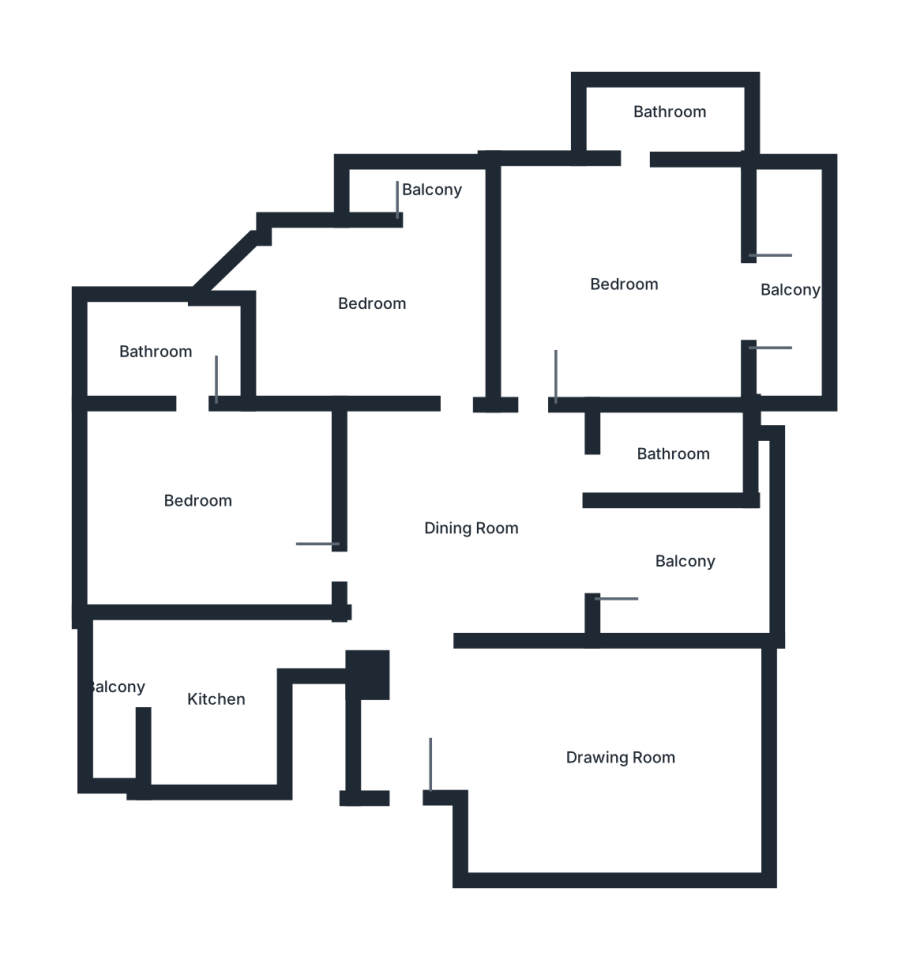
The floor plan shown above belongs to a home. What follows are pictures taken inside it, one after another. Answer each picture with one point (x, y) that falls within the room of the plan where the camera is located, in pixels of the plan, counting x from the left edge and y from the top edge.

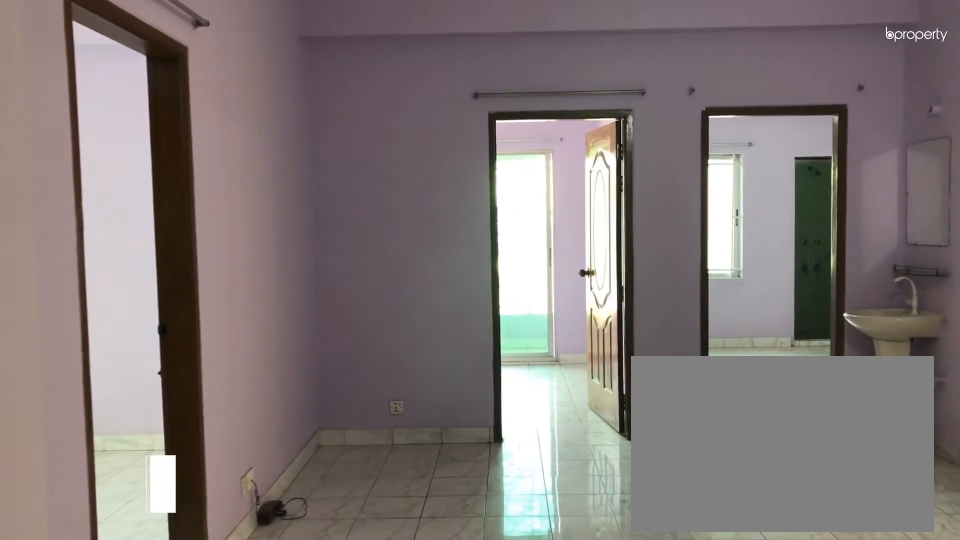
(474, 531)
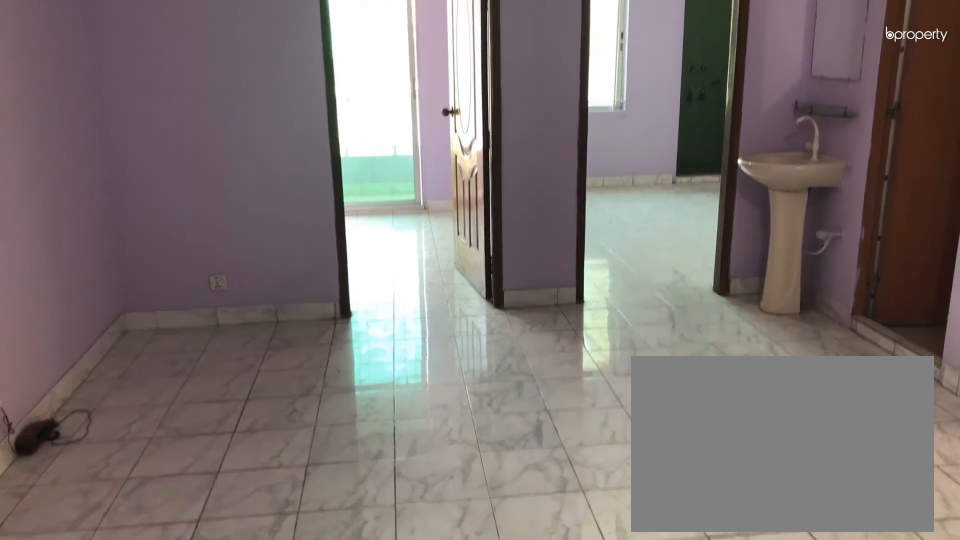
(473, 532)
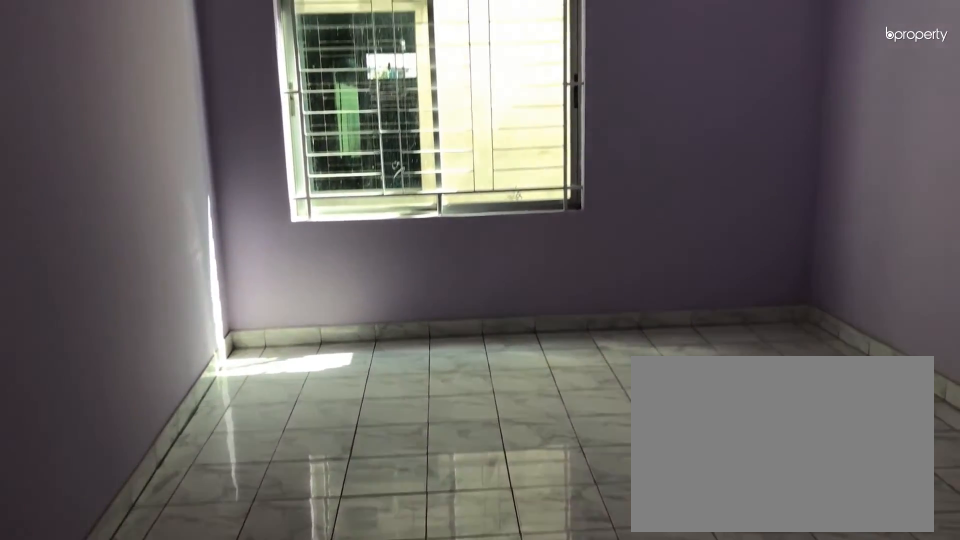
(618, 764)
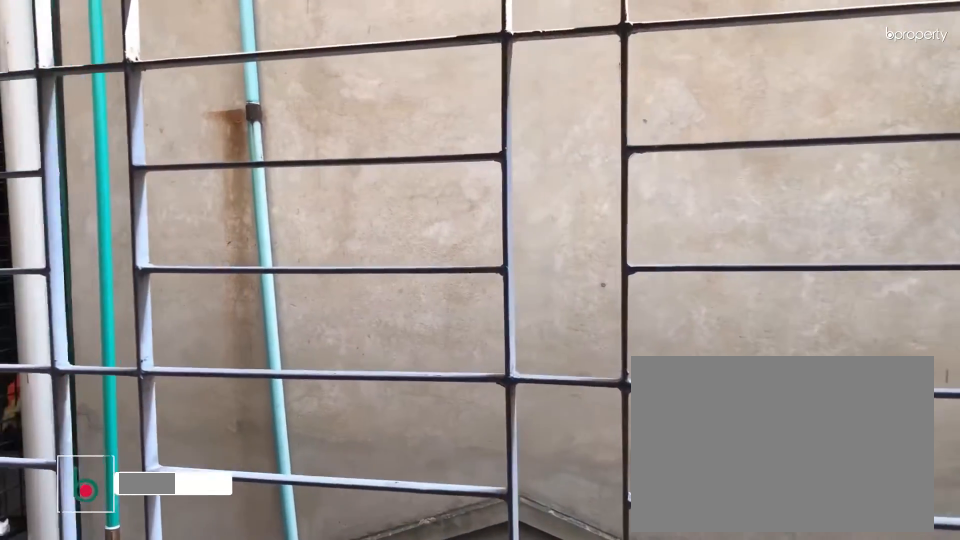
(693, 563)
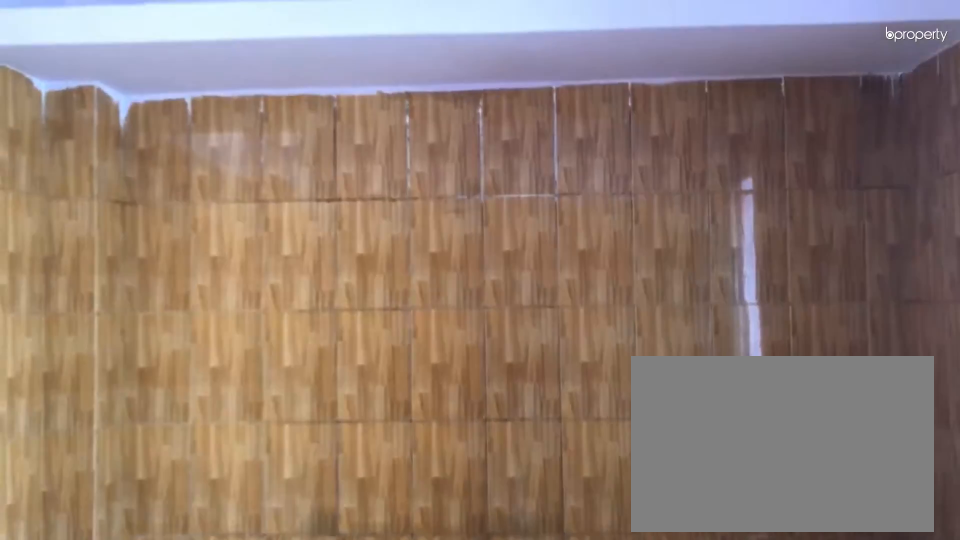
(210, 707)
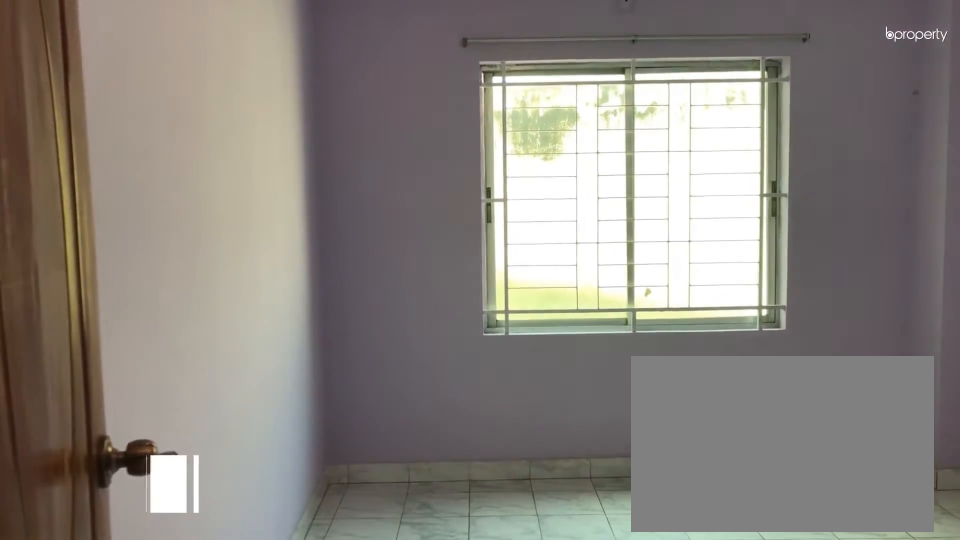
(198, 501)
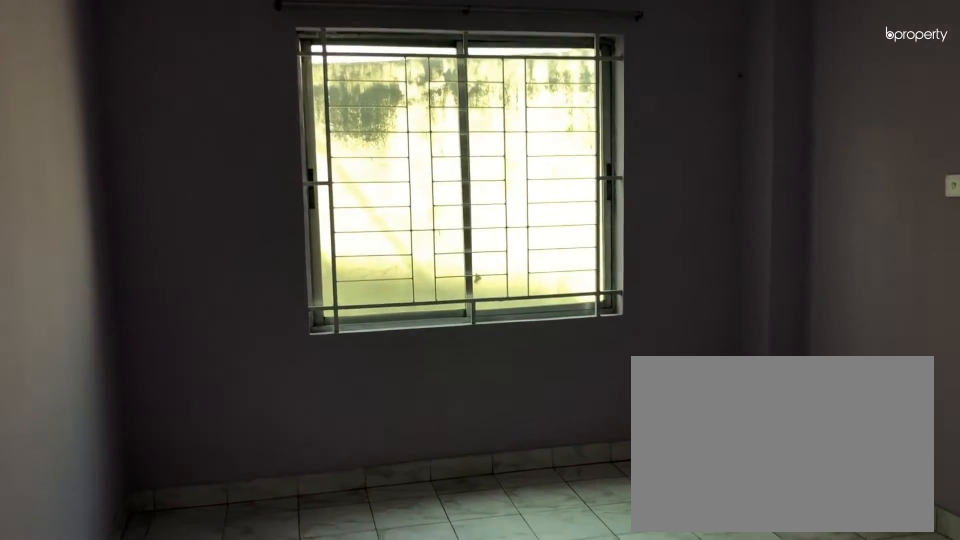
(198, 501)
